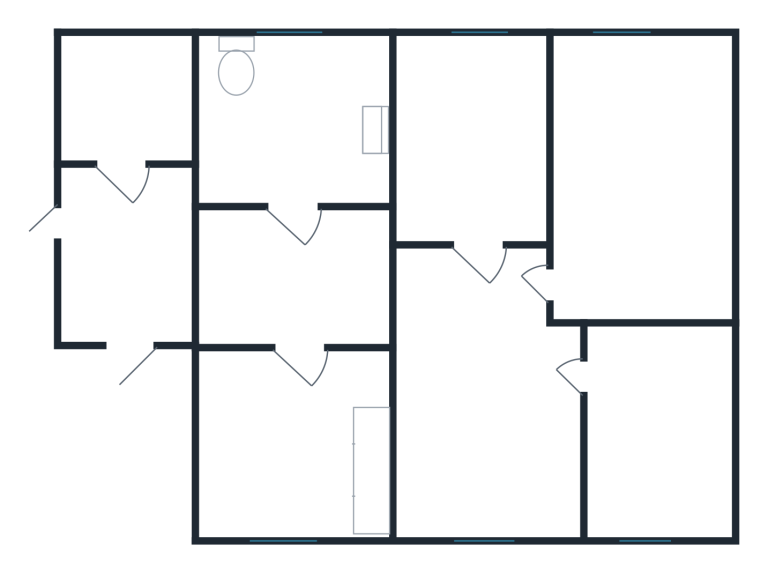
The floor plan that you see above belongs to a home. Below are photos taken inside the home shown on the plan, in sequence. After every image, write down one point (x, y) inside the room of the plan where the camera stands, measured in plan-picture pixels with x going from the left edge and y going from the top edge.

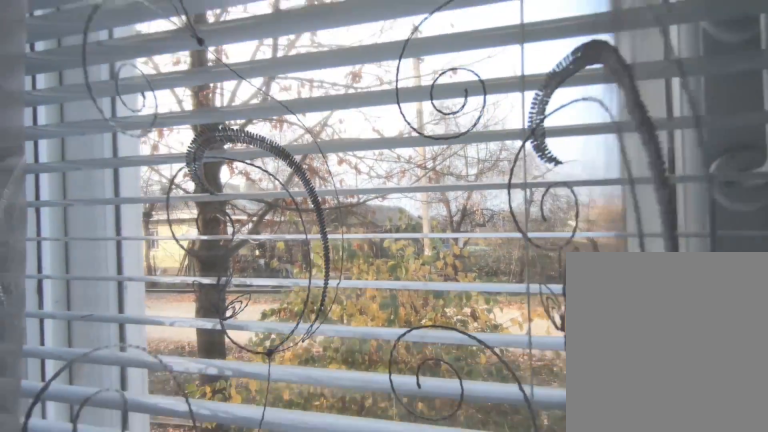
(482, 516)
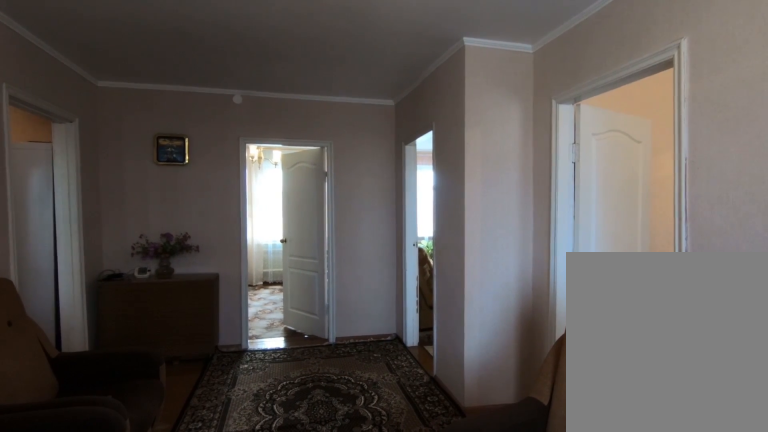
(482, 516)
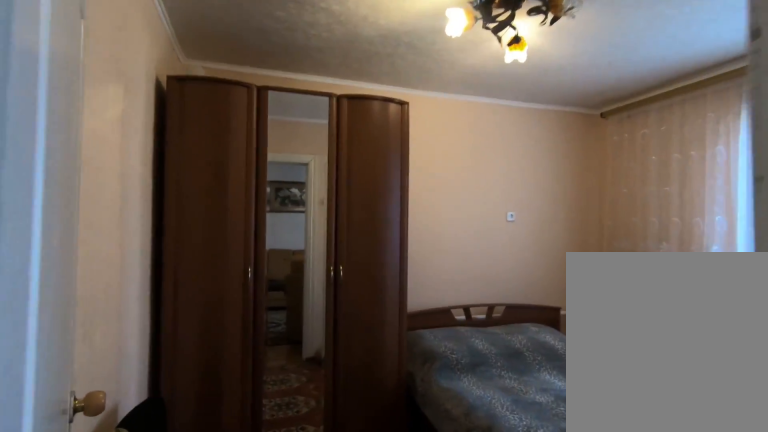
(564, 407)
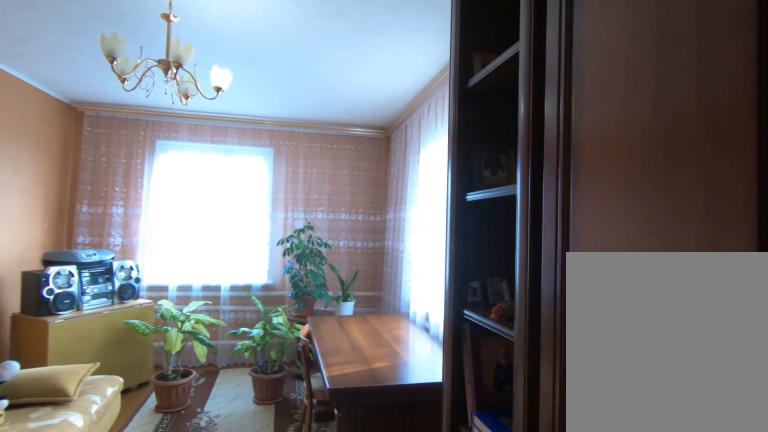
(582, 294)
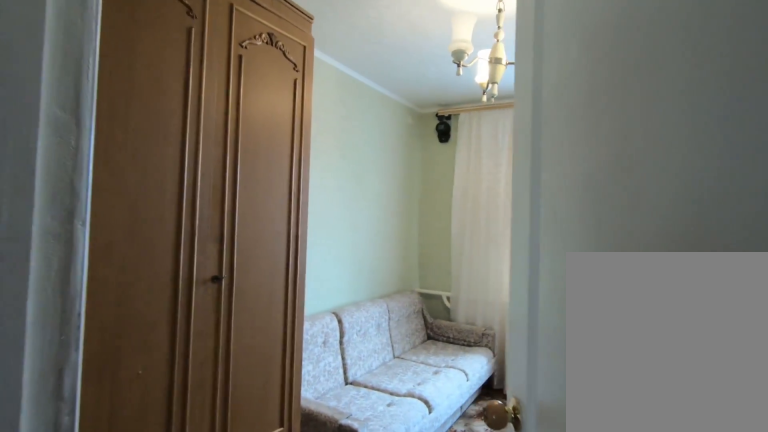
(480, 255)
